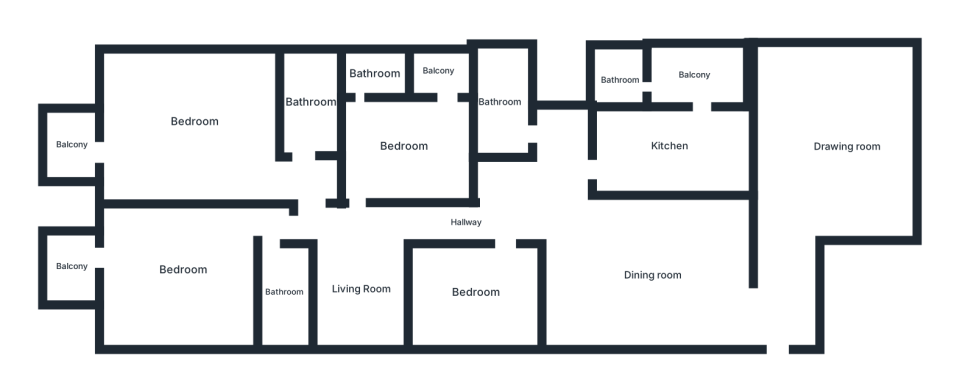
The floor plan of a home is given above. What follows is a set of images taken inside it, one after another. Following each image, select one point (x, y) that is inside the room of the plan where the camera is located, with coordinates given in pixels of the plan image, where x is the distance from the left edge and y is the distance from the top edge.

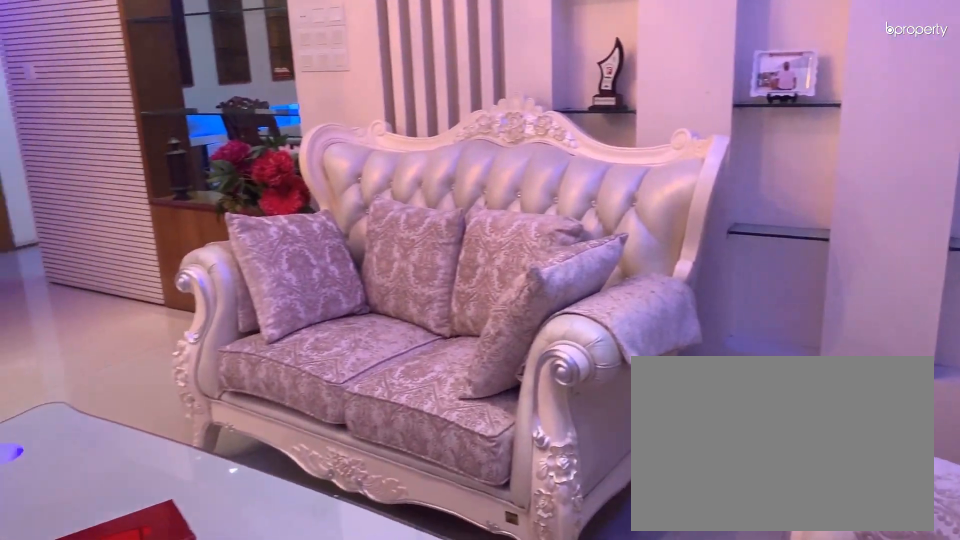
(845, 148)
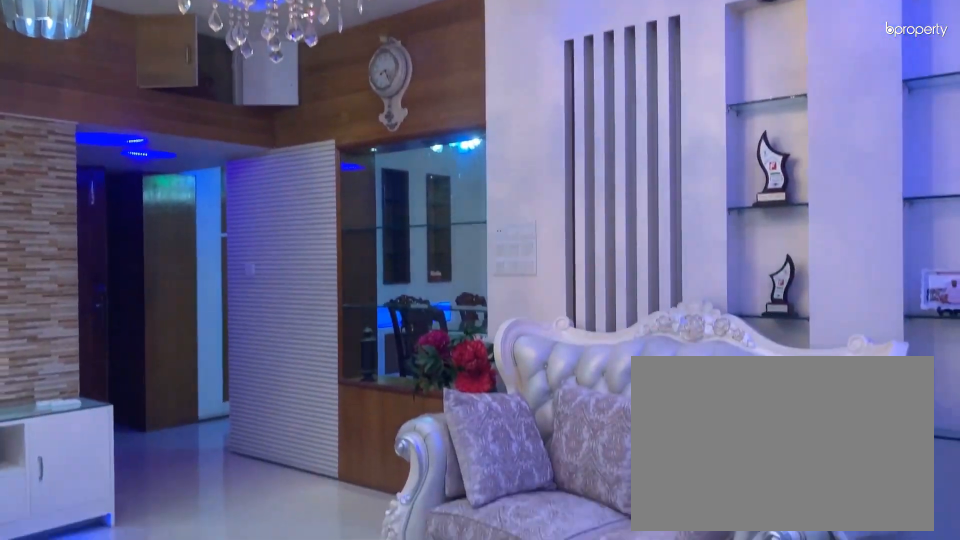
(845, 148)
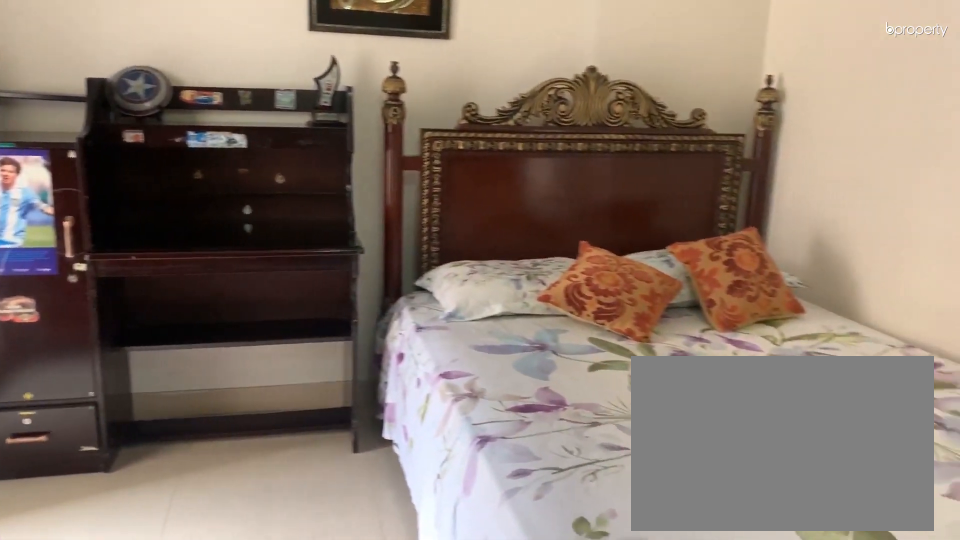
(405, 146)
